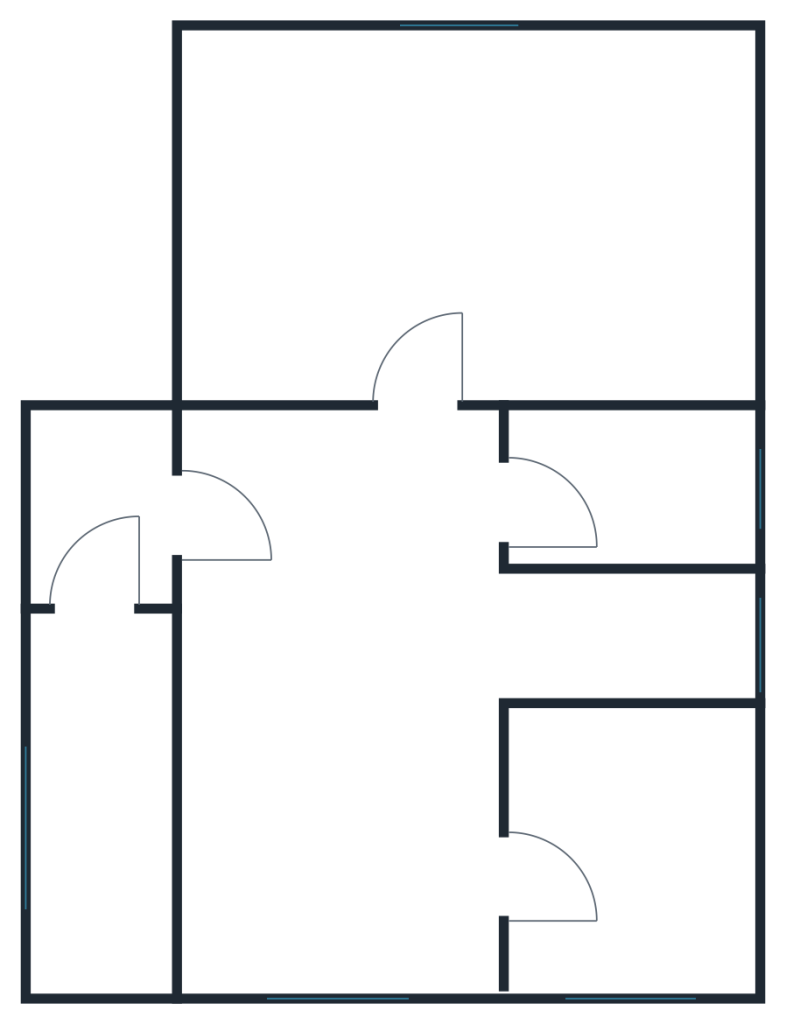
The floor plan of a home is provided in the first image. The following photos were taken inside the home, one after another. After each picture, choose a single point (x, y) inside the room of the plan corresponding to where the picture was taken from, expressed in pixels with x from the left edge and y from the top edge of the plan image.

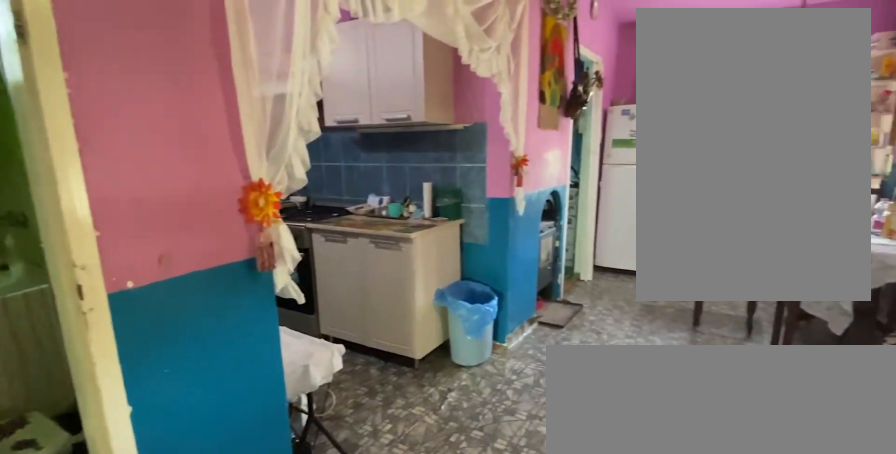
(349, 732)
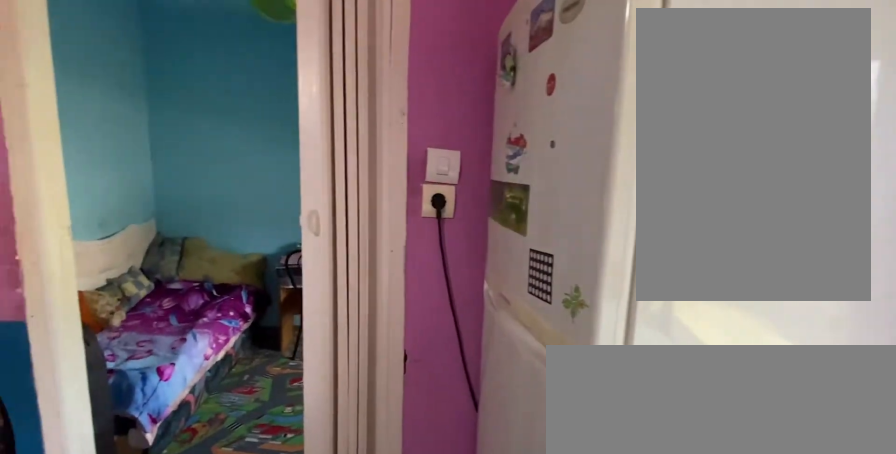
(349, 732)
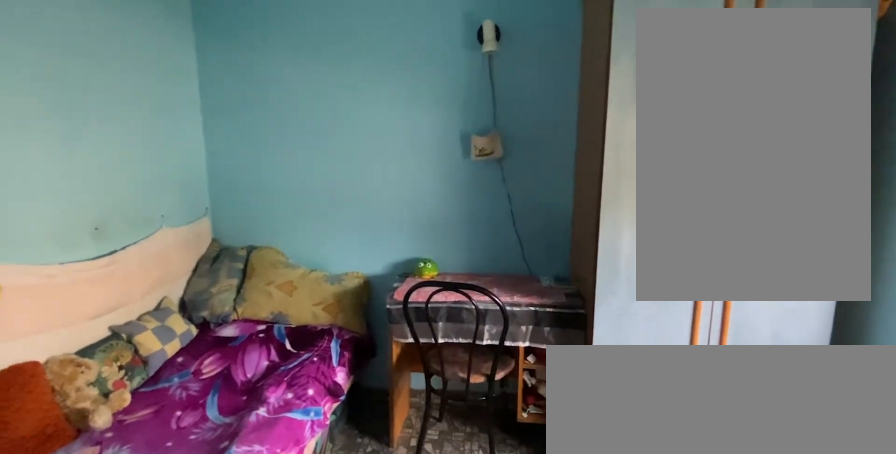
(628, 858)
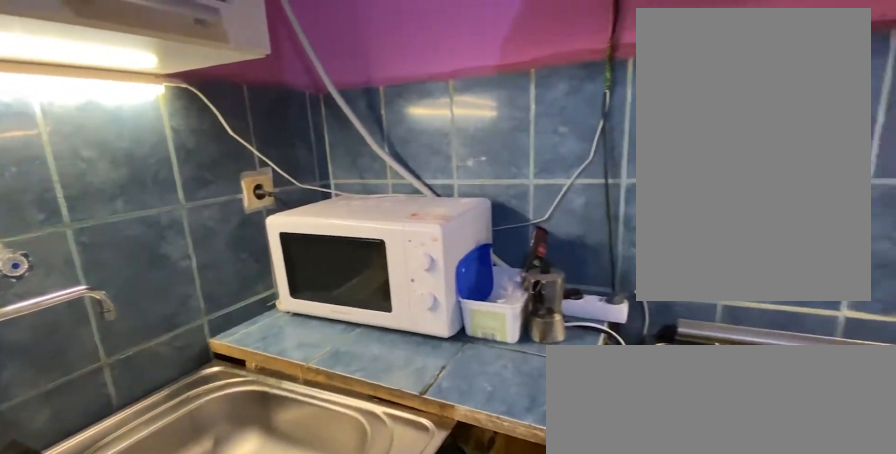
(627, 639)
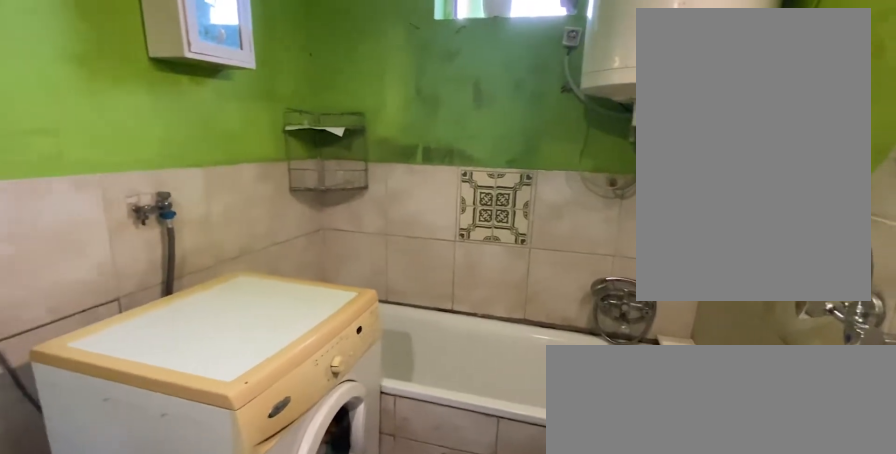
(628, 488)
